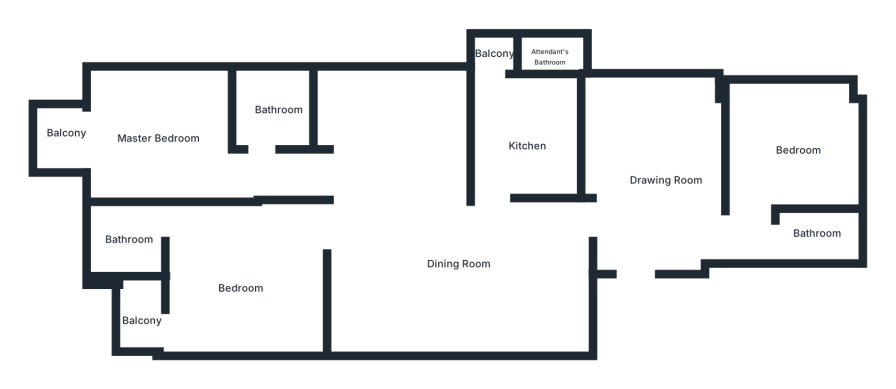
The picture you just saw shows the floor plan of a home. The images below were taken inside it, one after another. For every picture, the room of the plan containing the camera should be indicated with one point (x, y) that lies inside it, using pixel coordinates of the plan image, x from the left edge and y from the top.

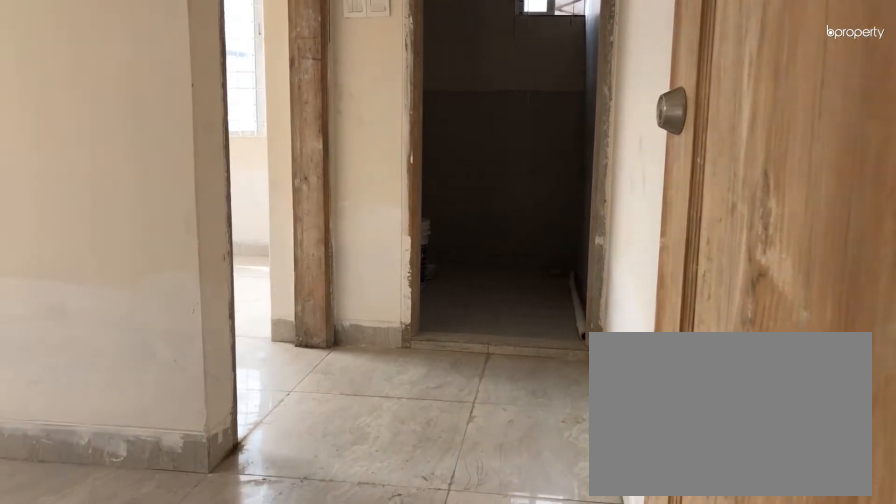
(668, 182)
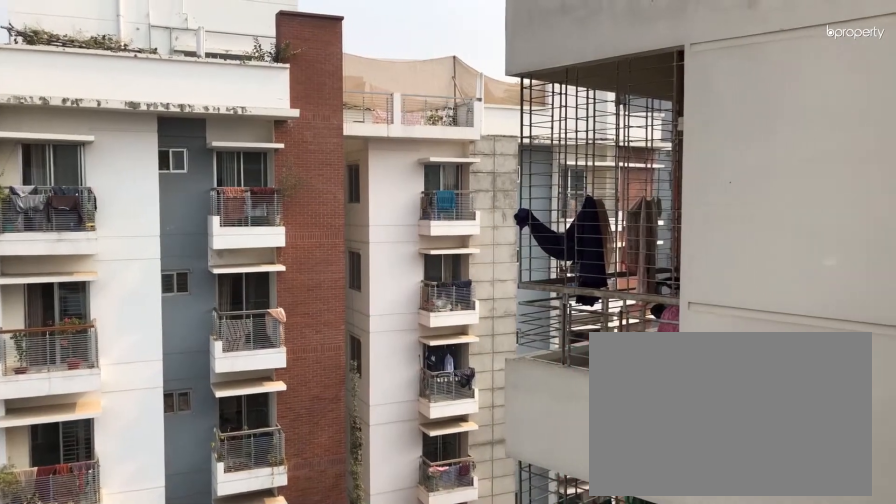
(68, 135)
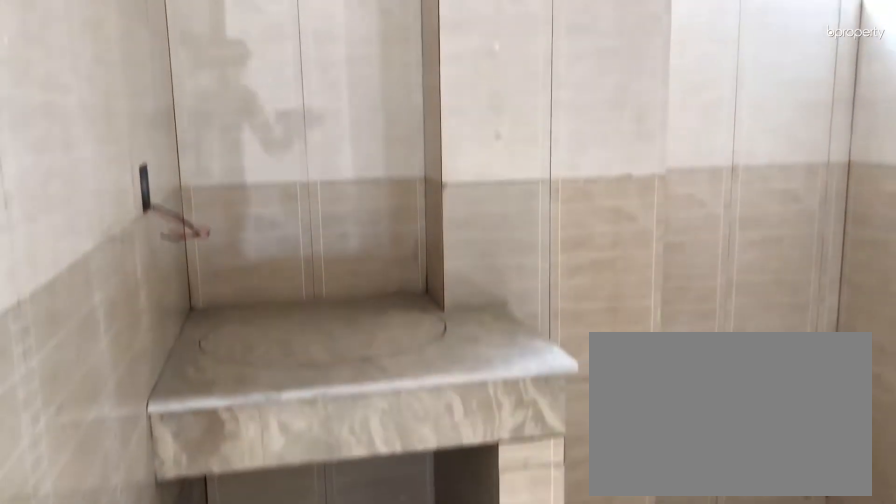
(278, 108)
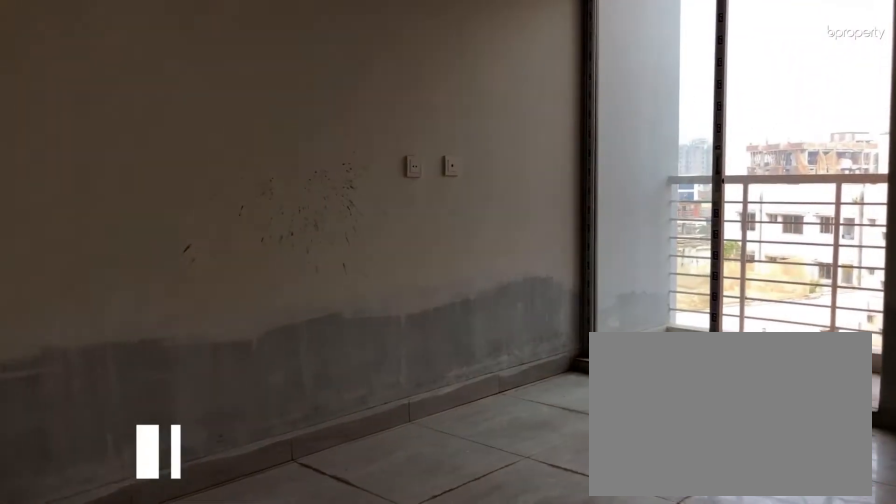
(243, 283)
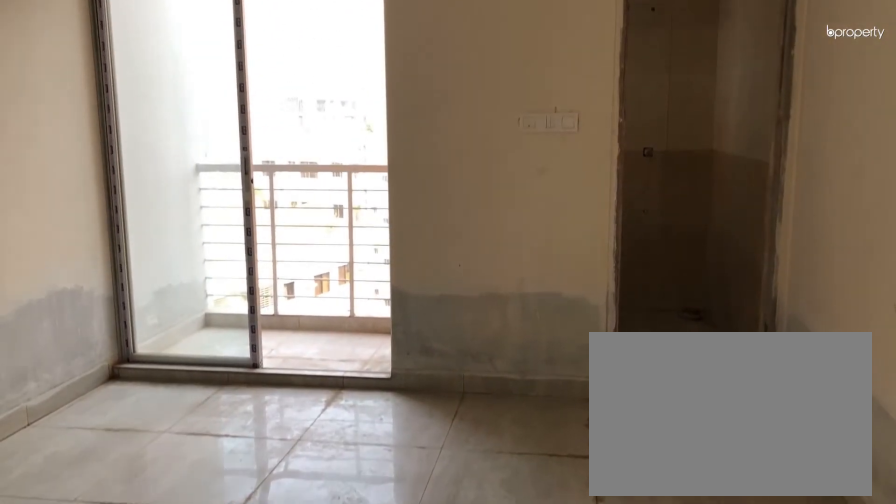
(243, 284)
